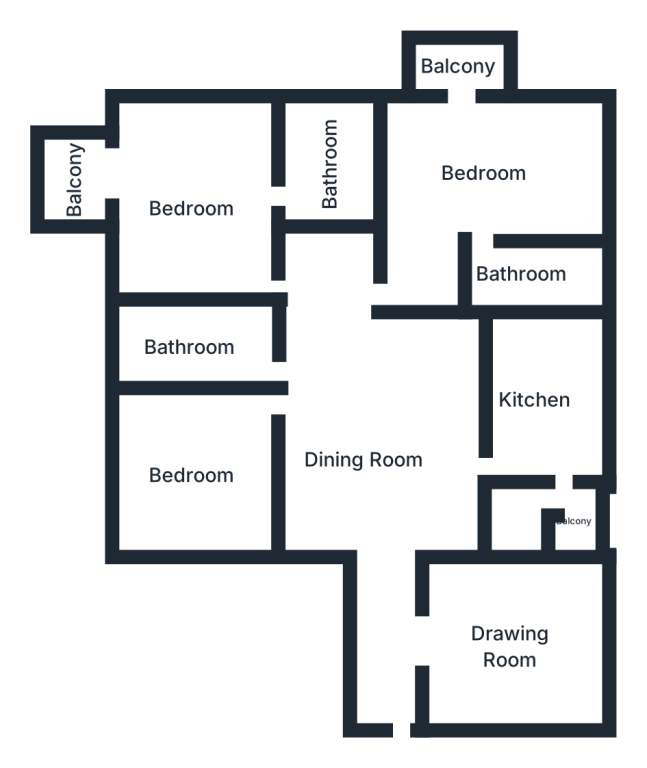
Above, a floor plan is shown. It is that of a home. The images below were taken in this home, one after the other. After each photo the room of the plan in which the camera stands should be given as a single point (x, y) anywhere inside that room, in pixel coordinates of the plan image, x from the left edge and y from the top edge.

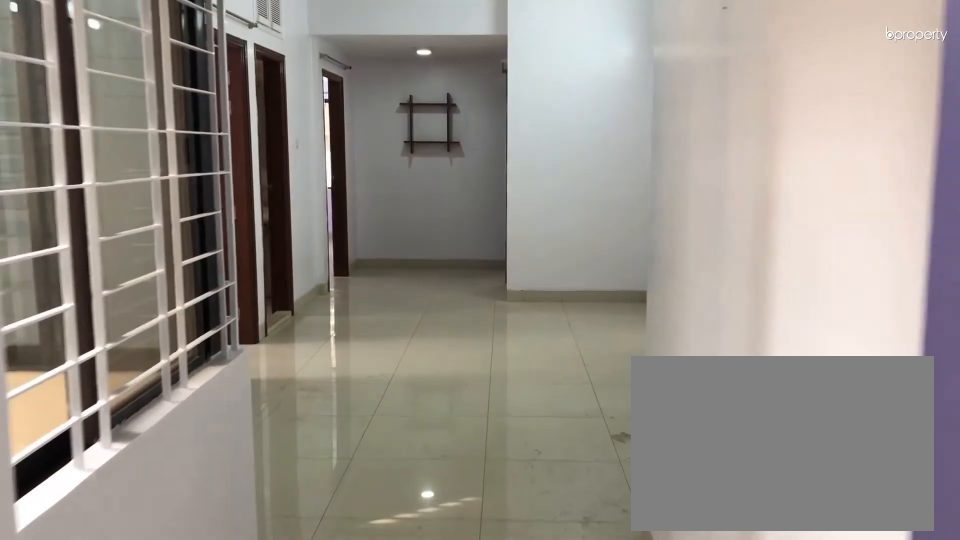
(362, 462)
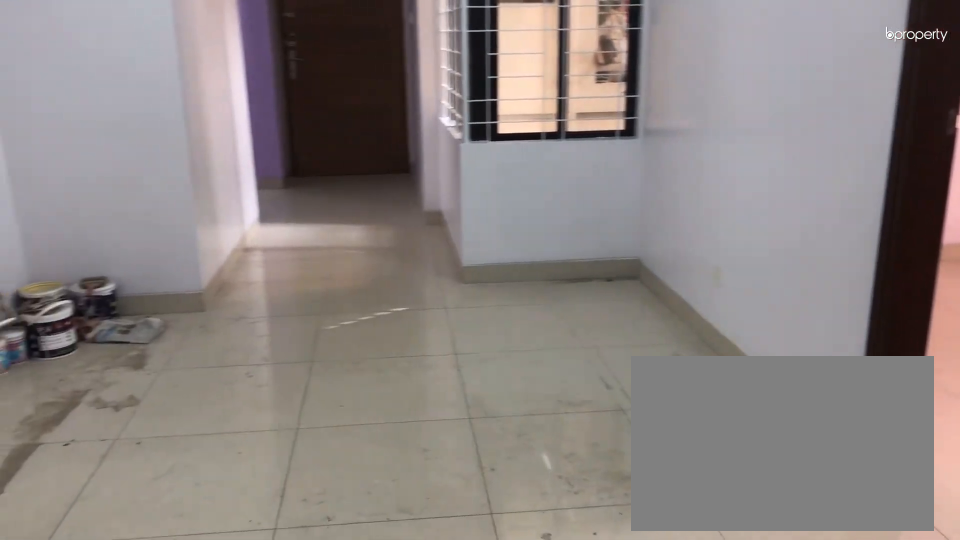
(363, 463)
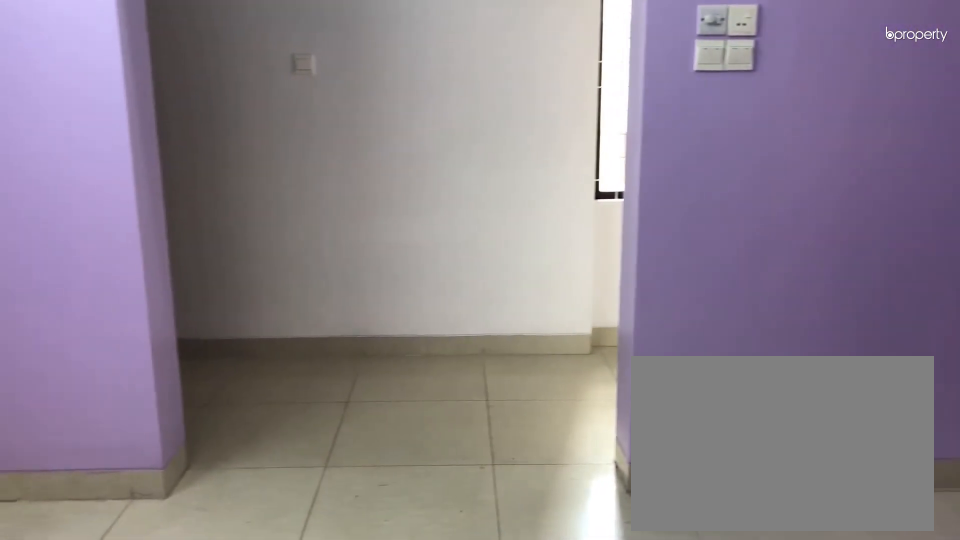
(511, 646)
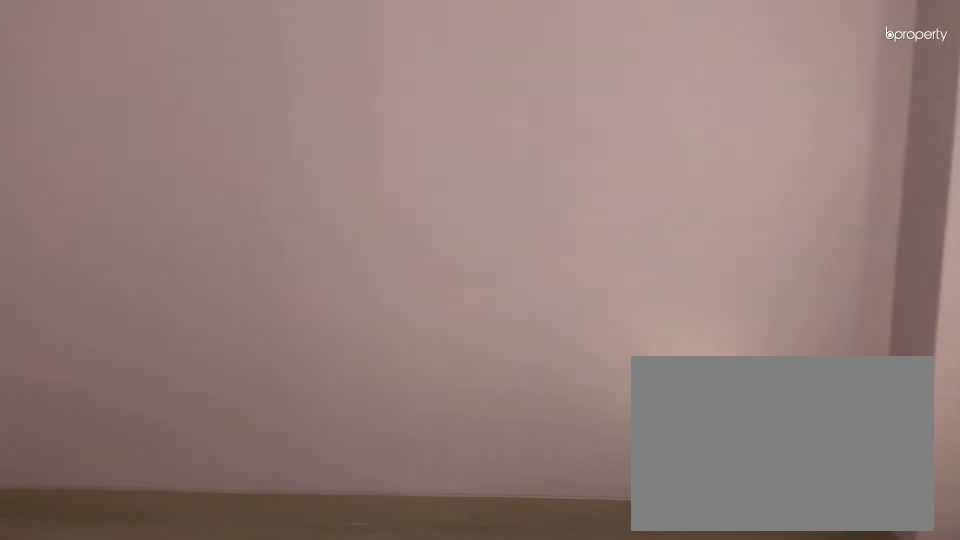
(188, 473)
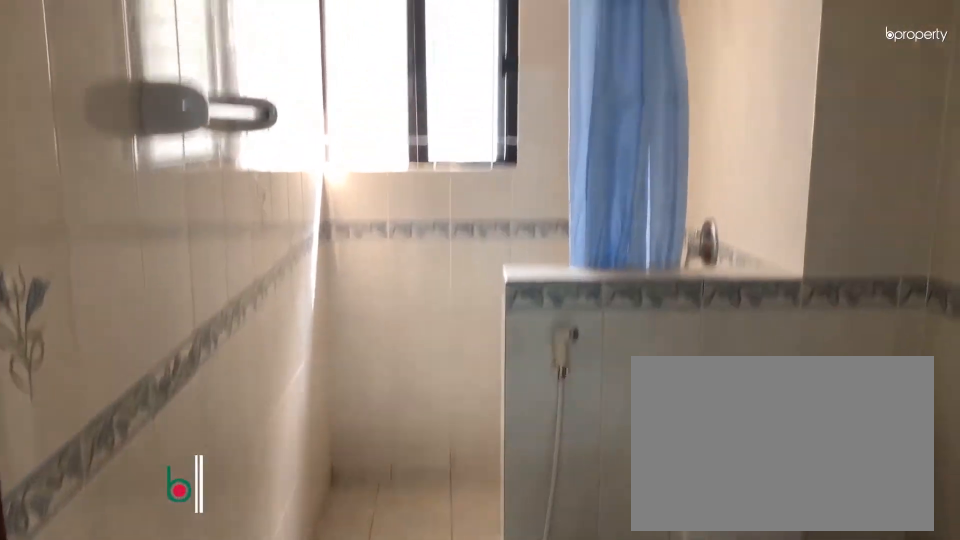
(193, 345)
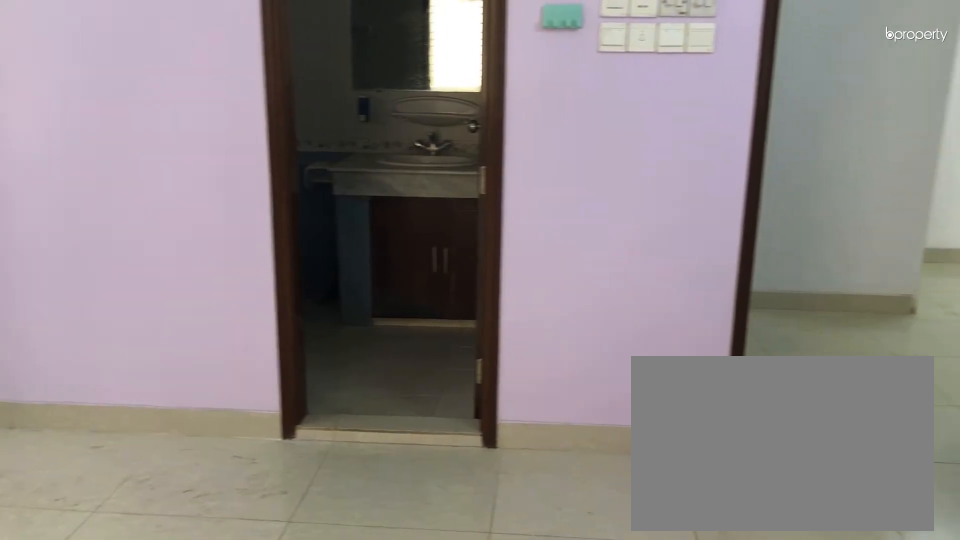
(190, 211)
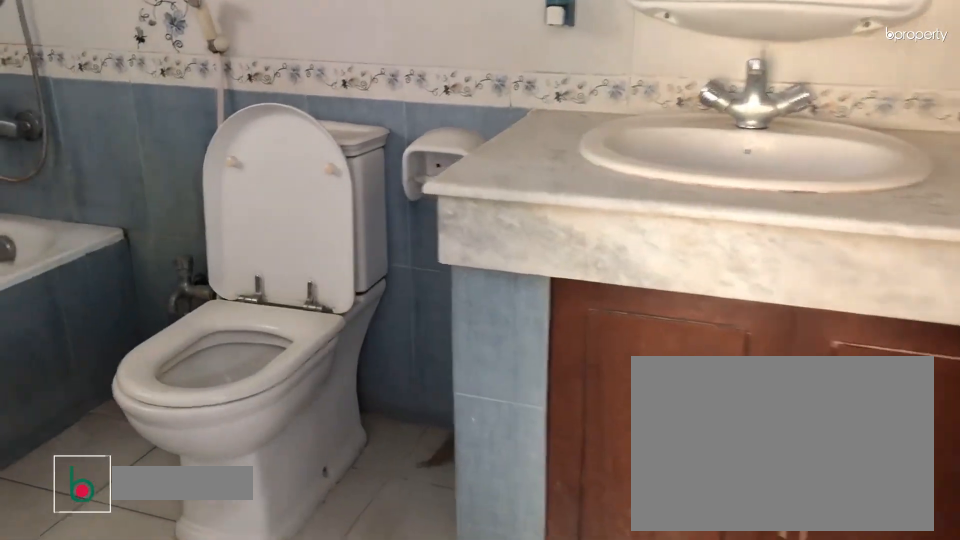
(325, 164)
